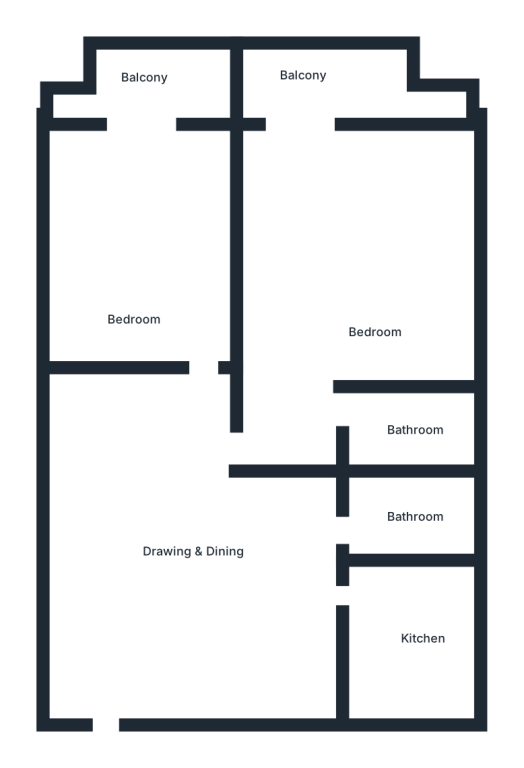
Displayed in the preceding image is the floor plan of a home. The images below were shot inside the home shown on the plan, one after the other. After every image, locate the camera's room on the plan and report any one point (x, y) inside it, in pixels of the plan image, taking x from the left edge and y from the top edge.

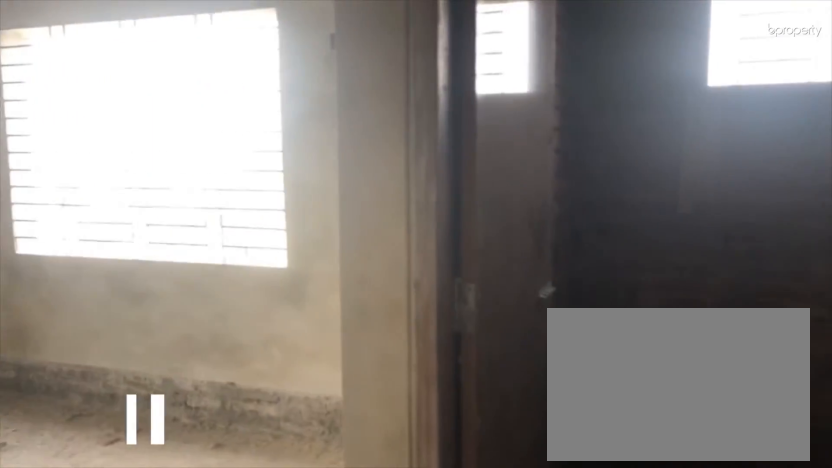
(298, 428)
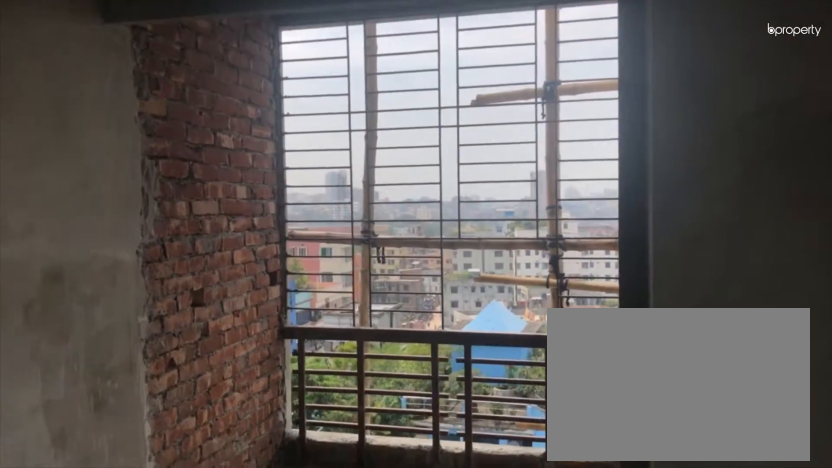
(375, 254)
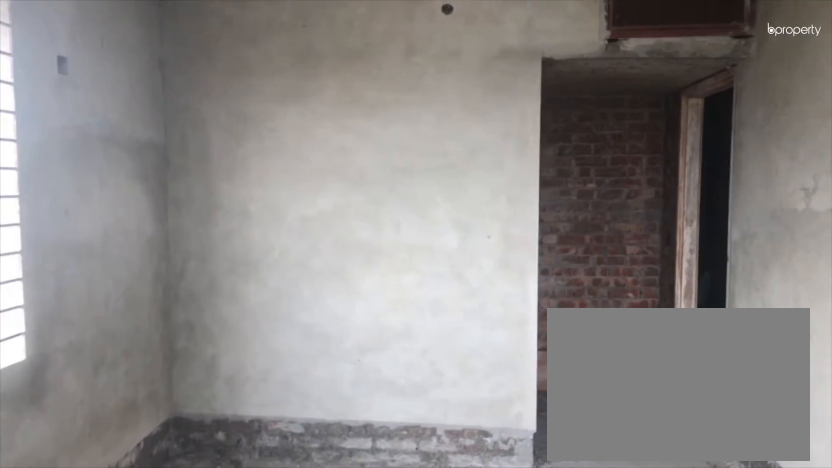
(374, 252)
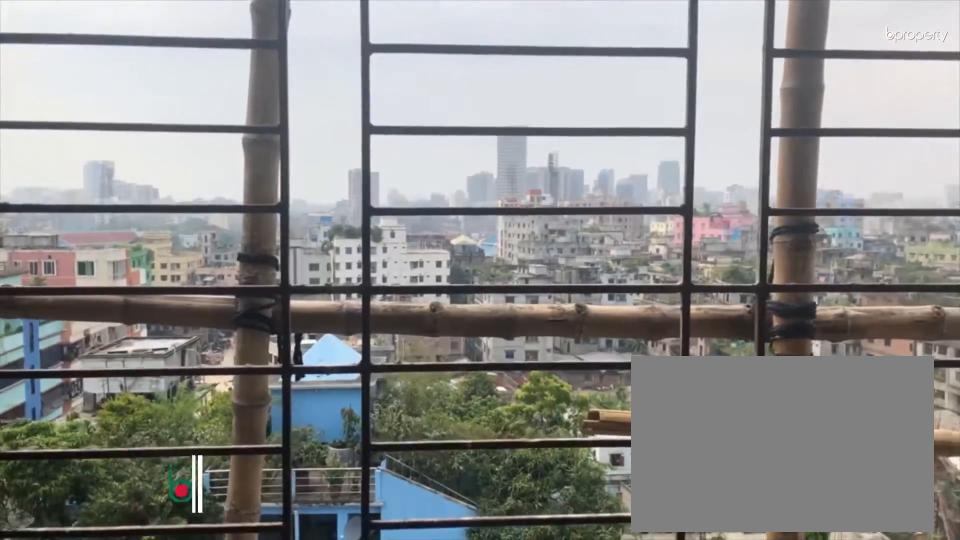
(310, 55)
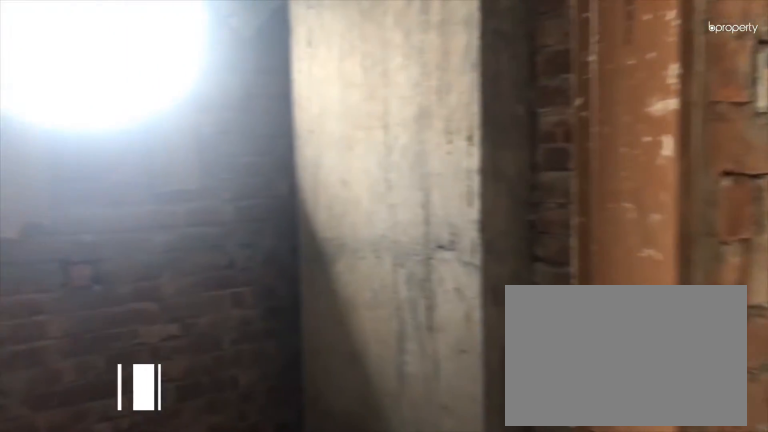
(417, 426)
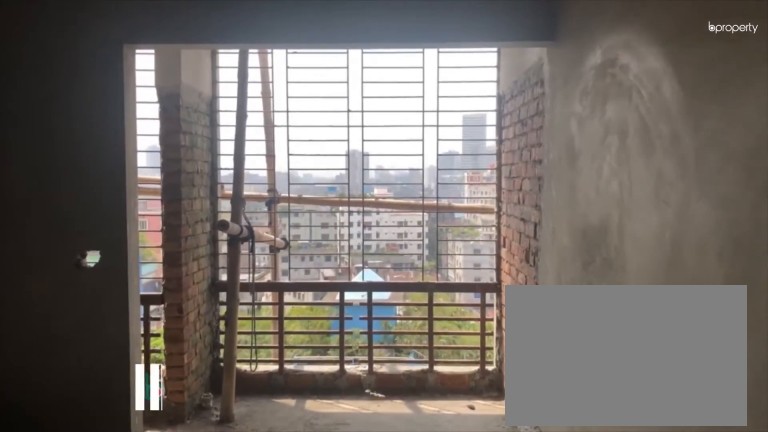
(128, 259)
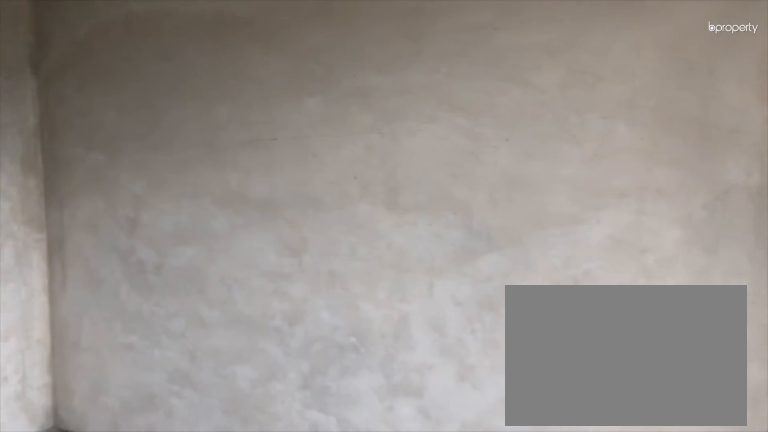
(128, 259)
